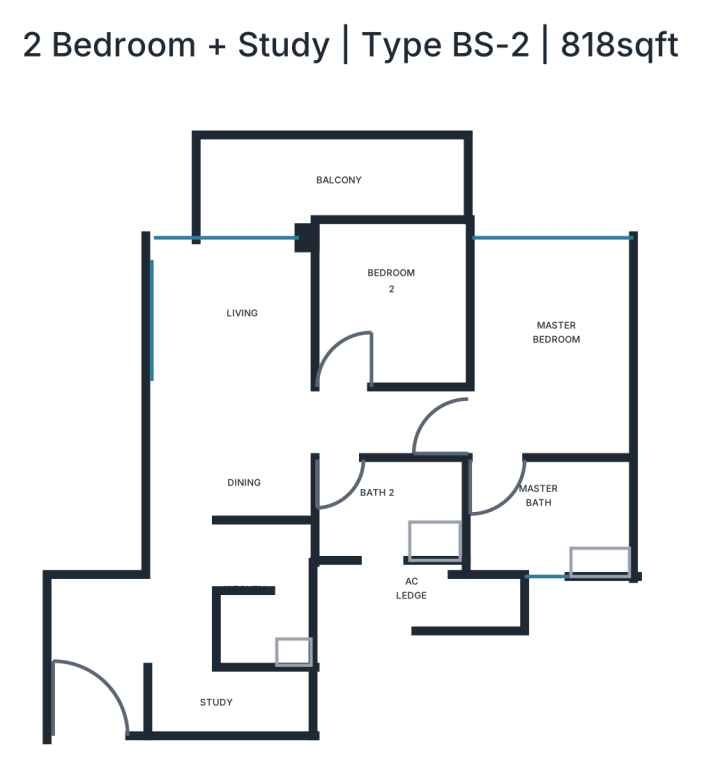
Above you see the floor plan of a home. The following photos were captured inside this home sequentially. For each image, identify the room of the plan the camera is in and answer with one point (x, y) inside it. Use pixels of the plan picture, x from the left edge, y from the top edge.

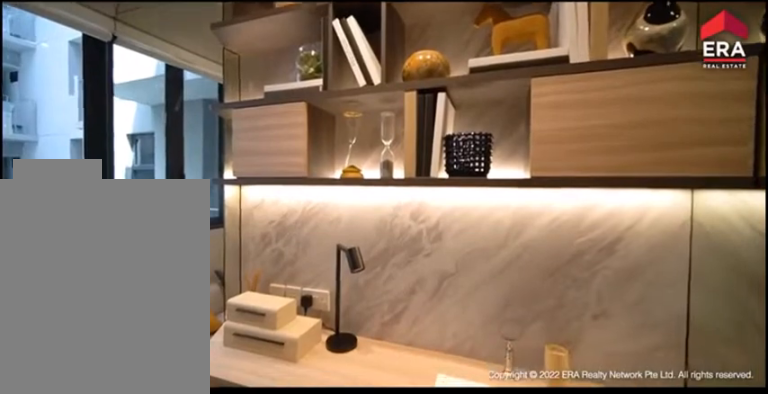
(227, 701)
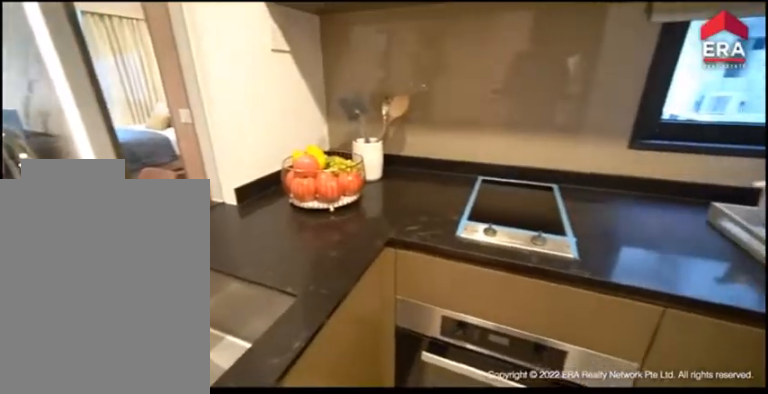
(261, 586)
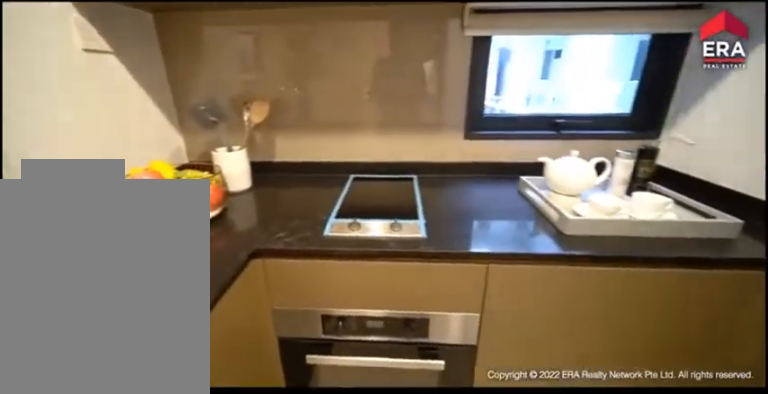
(261, 586)
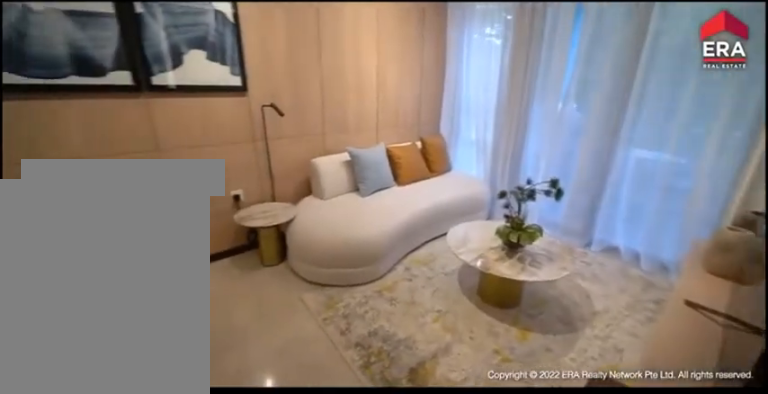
(228, 381)
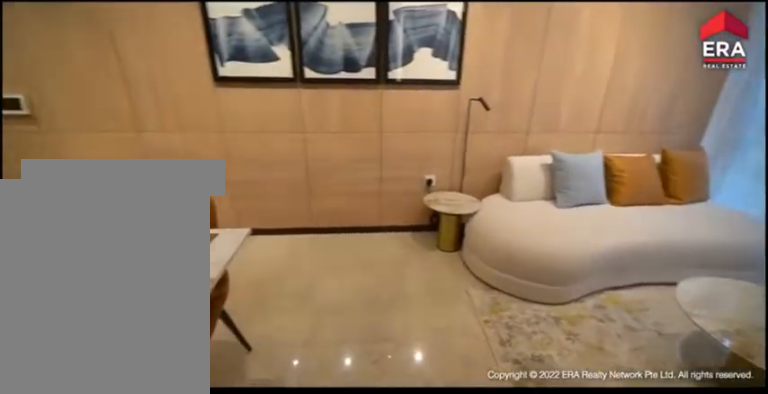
(228, 381)
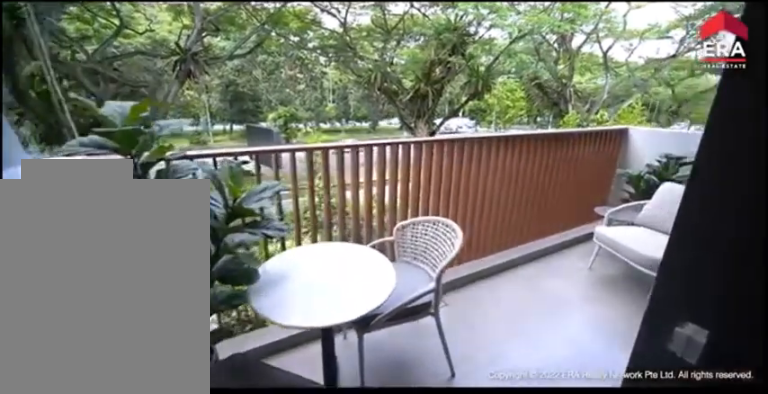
(324, 184)
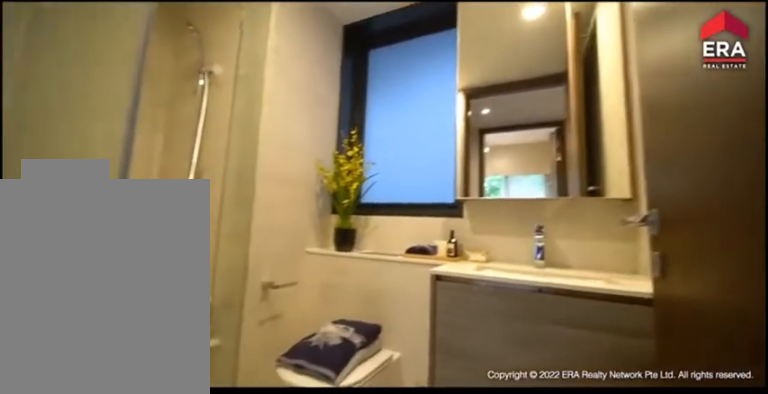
(377, 502)
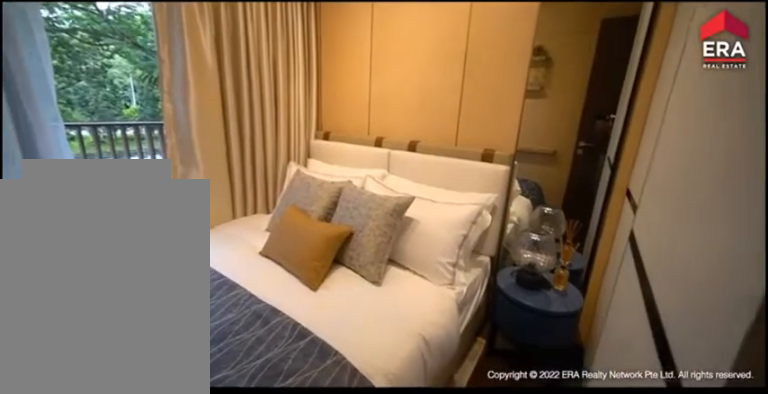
(388, 305)
